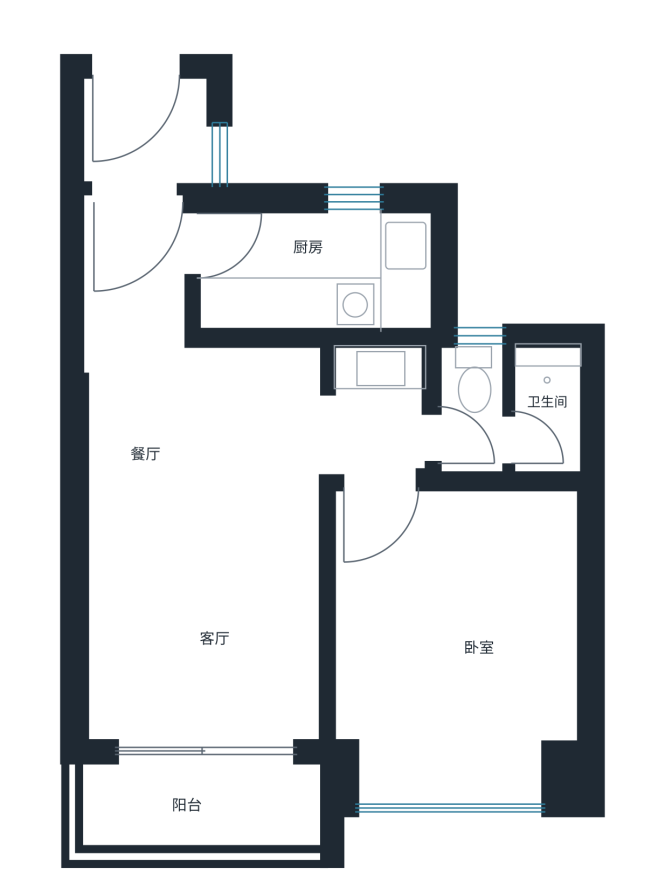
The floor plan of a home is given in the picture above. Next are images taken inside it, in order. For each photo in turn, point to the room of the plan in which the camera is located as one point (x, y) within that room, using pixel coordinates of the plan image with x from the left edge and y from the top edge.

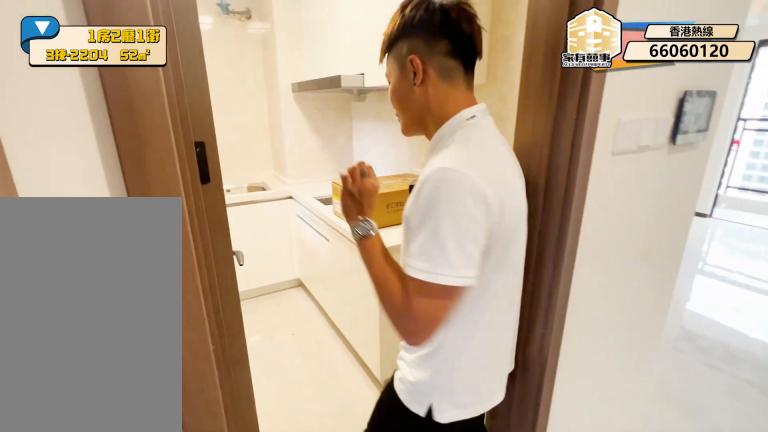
(225, 272)
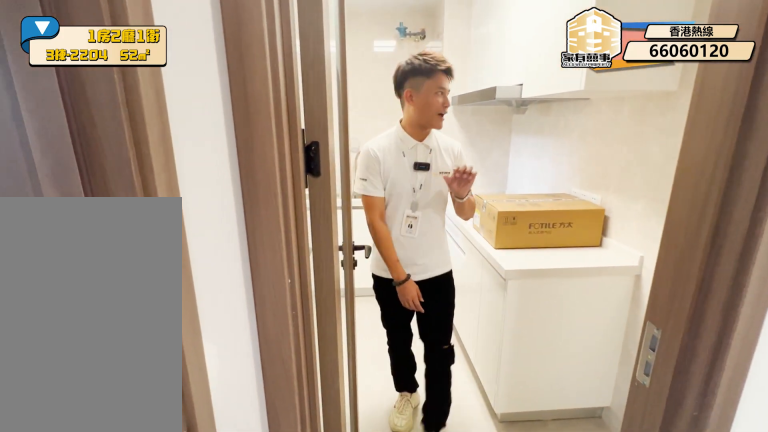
(296, 266)
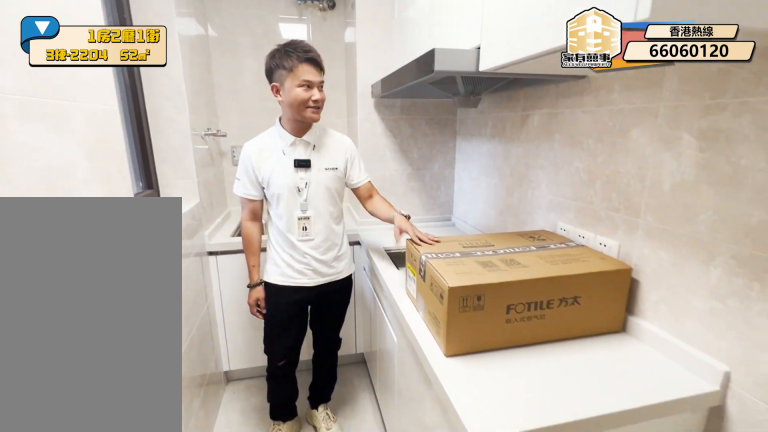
(296, 262)
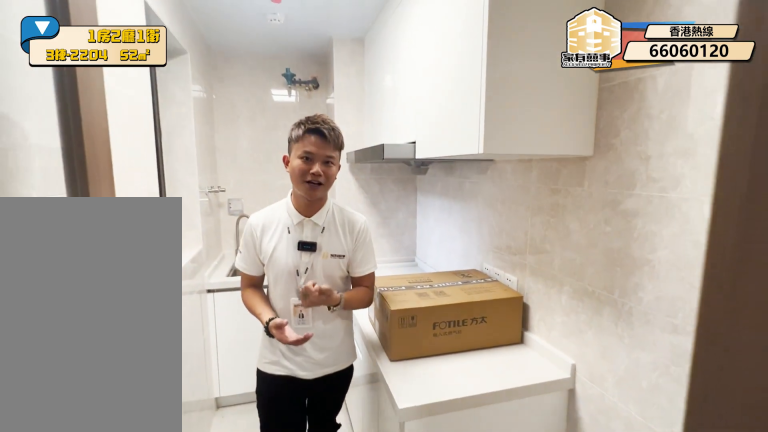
(296, 262)
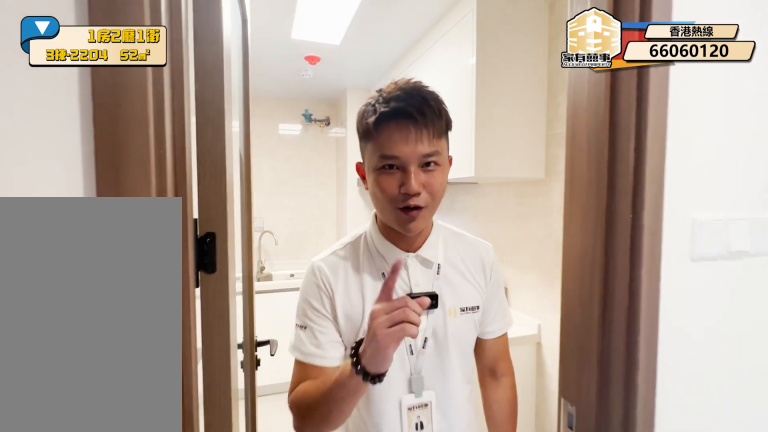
(199, 223)
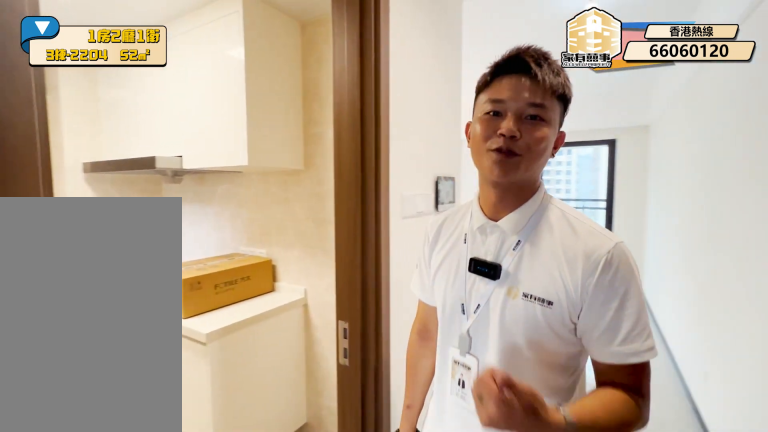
(128, 295)
